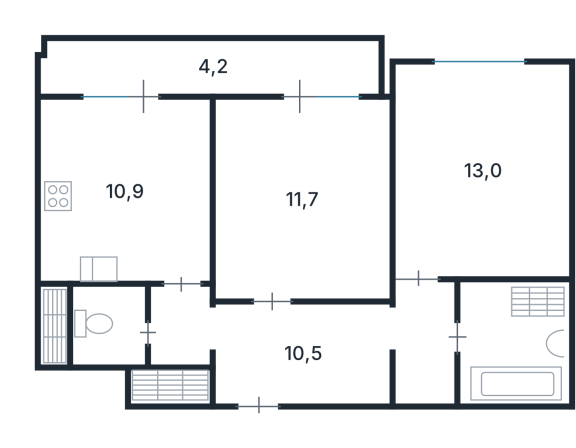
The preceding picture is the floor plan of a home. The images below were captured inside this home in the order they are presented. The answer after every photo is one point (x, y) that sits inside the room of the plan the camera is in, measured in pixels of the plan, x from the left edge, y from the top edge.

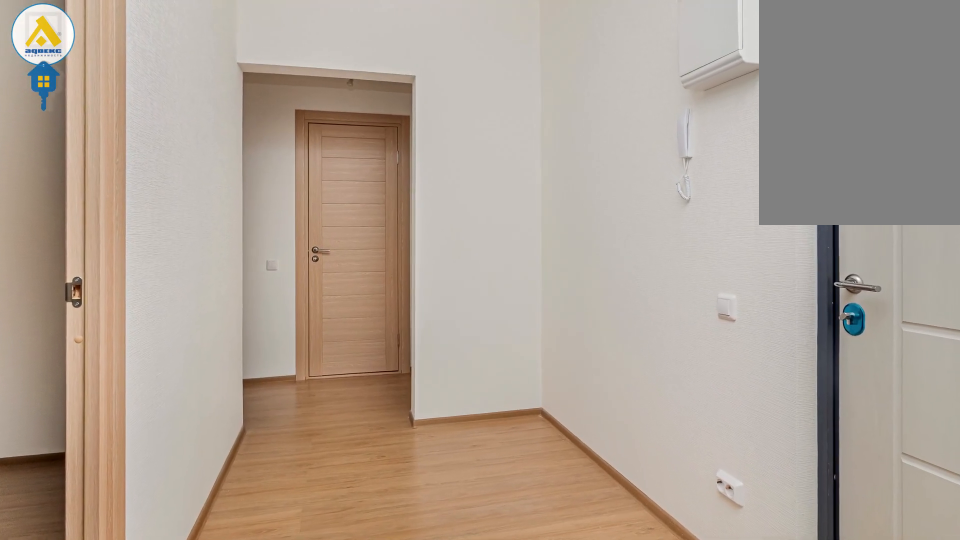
(302, 344)
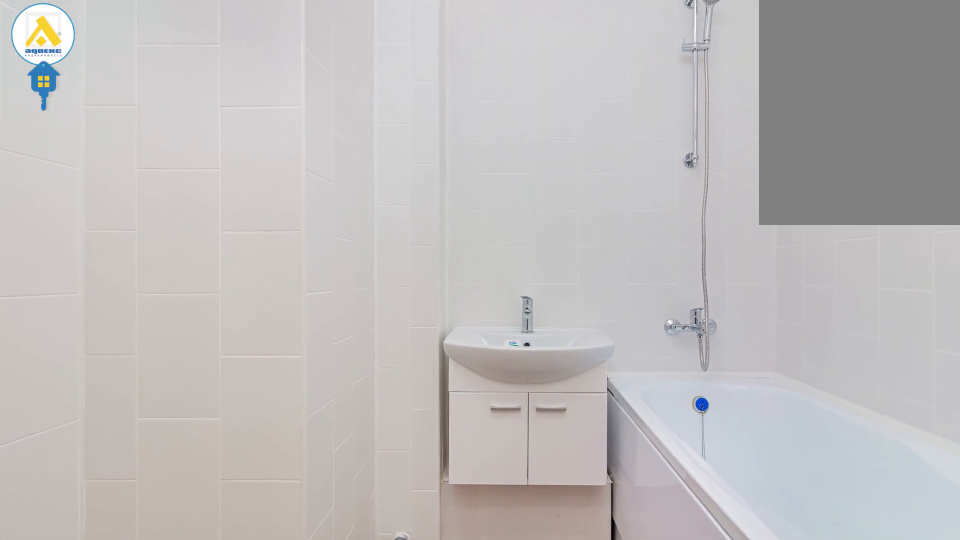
(508, 333)
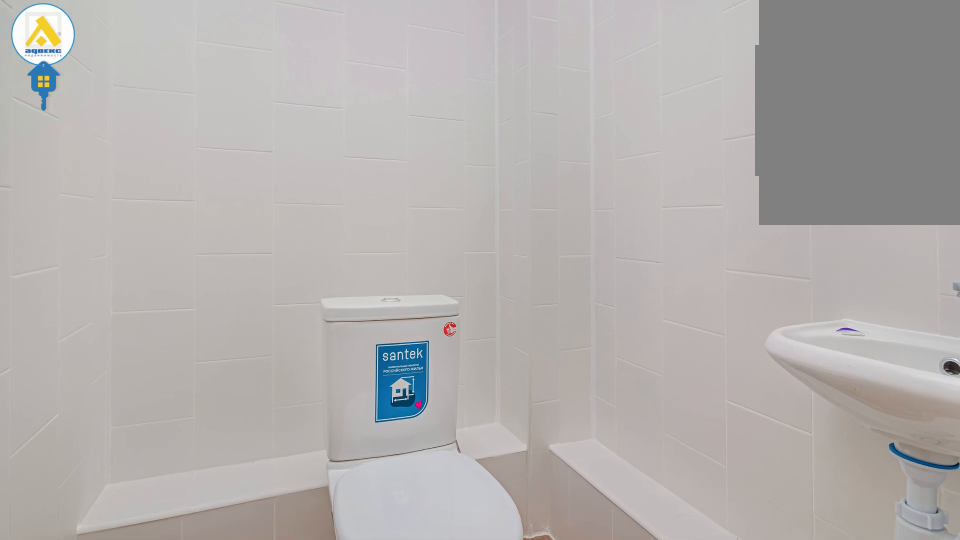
(119, 326)
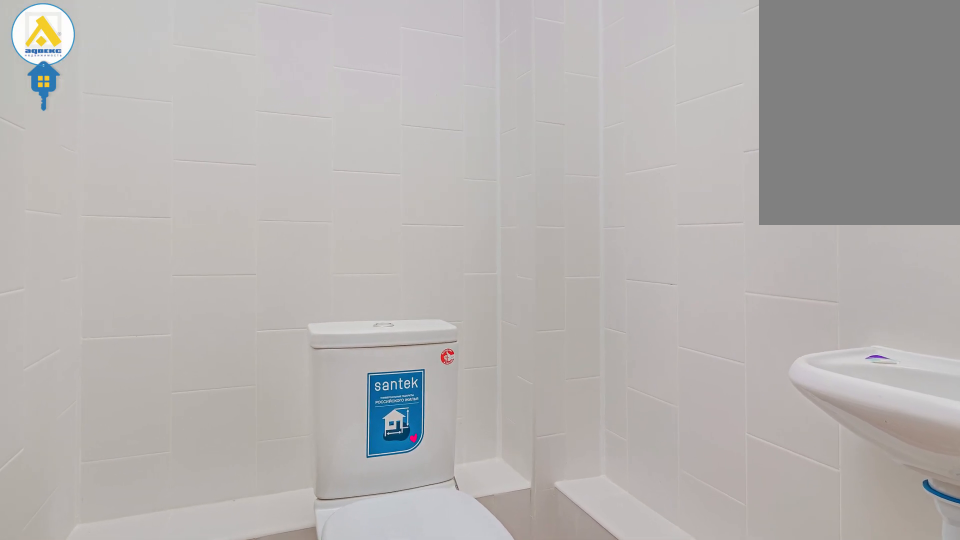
(119, 326)
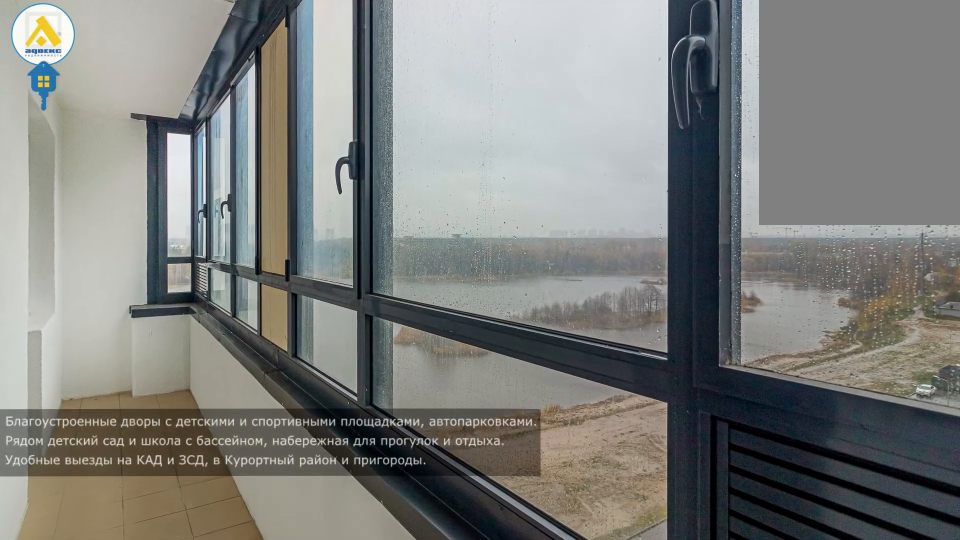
(207, 84)
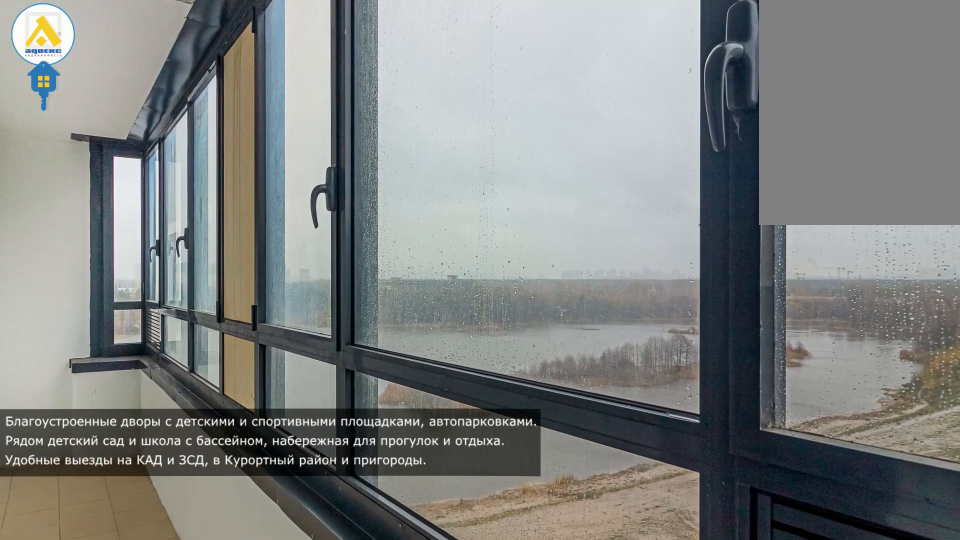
(207, 84)
